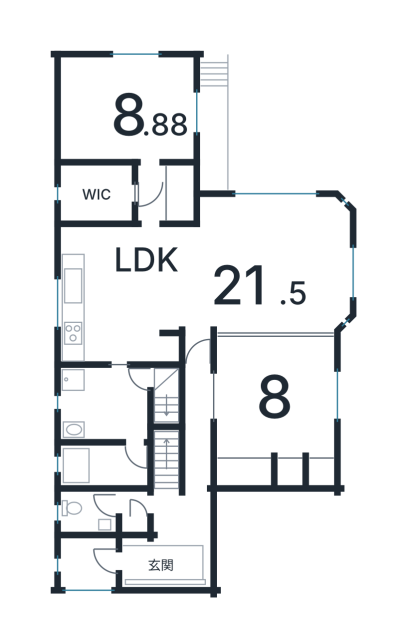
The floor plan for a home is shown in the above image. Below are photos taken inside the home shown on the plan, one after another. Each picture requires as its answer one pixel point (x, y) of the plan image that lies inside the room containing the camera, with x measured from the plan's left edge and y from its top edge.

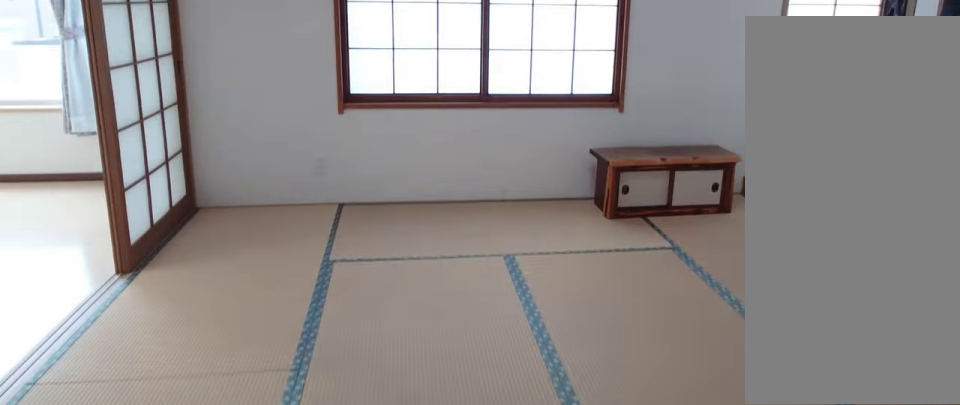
(274, 399)
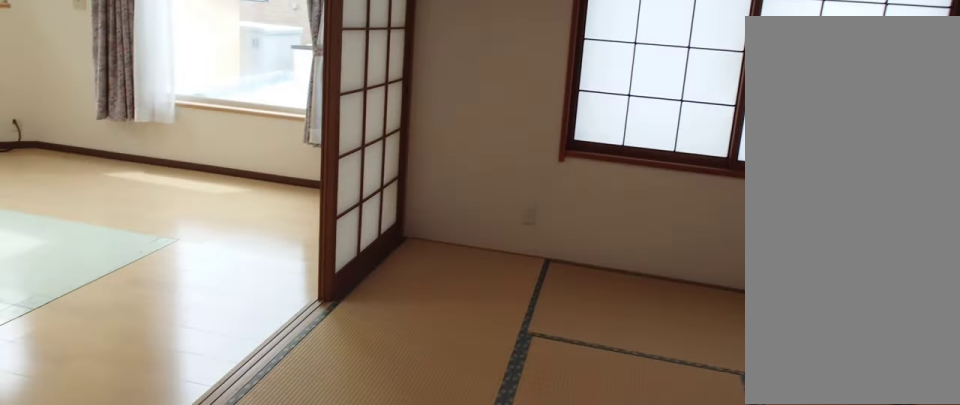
(274, 399)
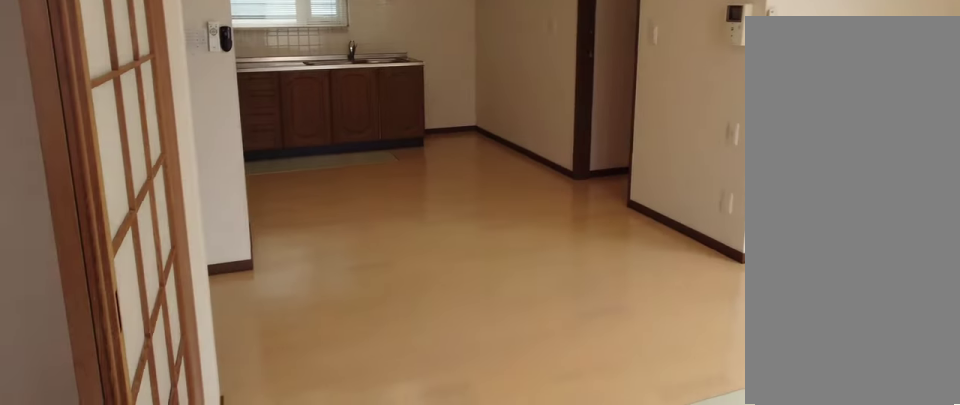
(256, 262)
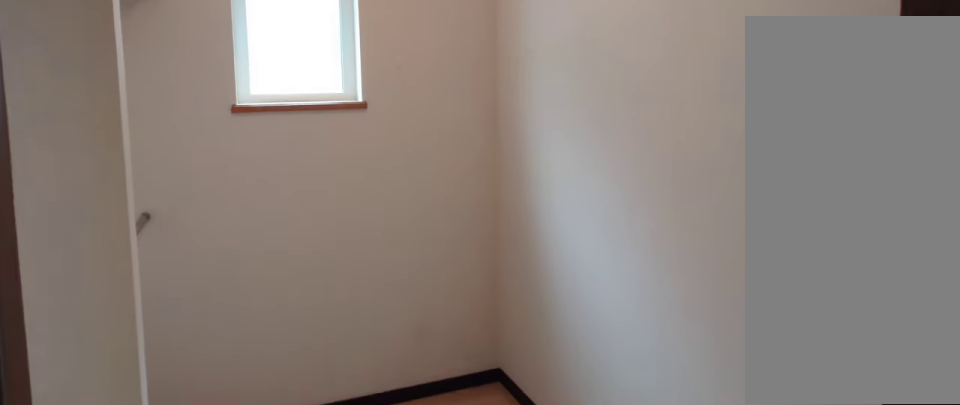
(95, 191)
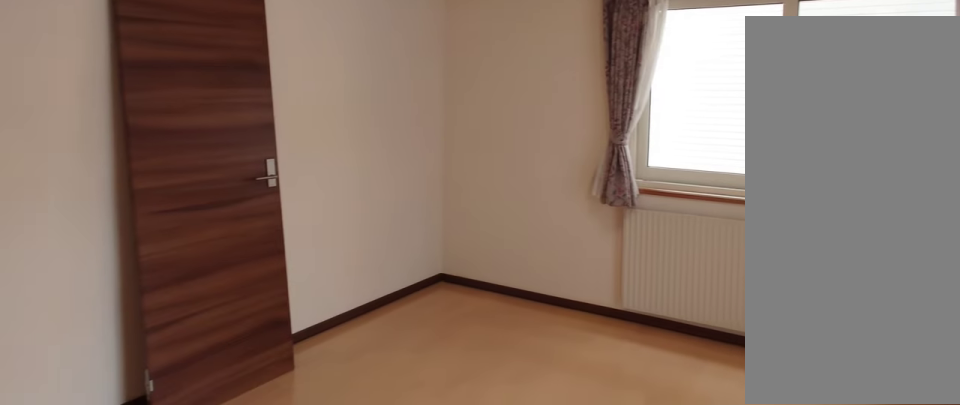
(122, 102)
